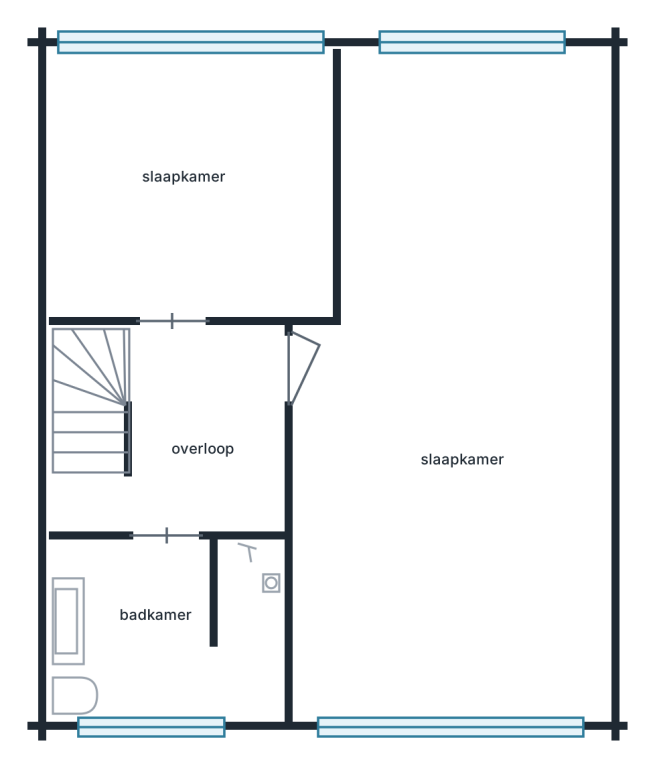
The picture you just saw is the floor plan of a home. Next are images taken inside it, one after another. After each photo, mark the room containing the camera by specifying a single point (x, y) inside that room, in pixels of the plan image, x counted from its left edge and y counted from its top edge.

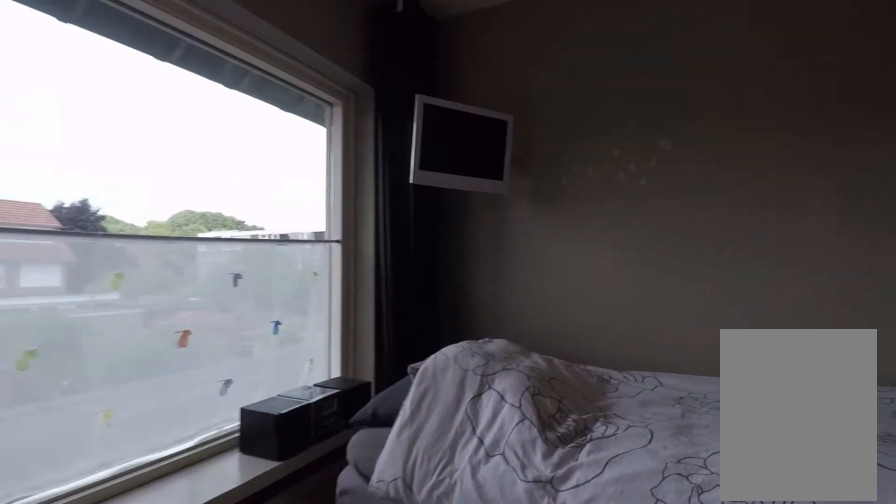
(190, 179)
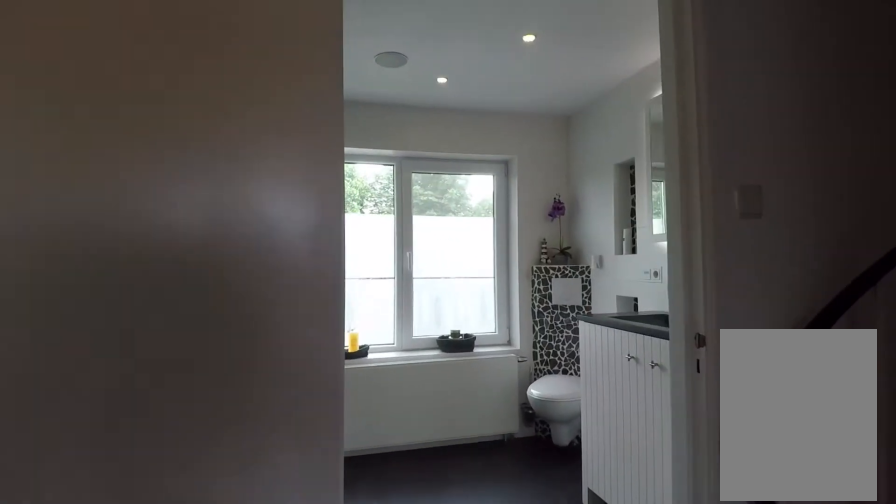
(193, 439)
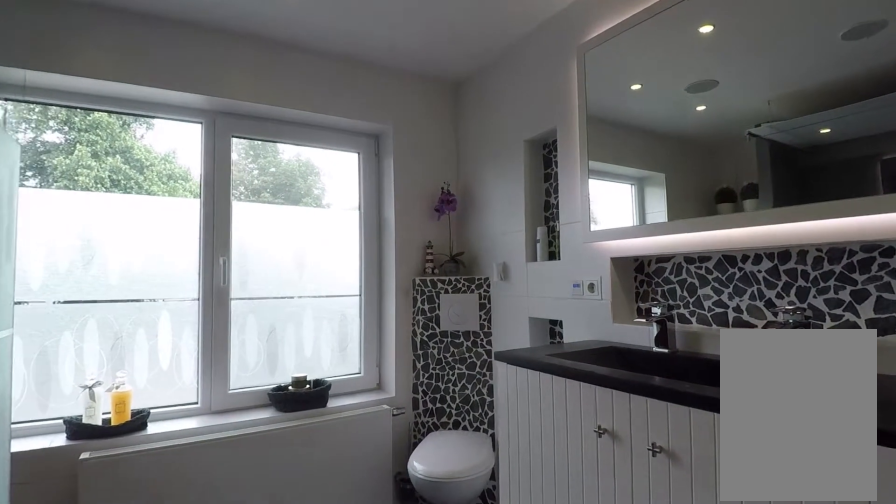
(168, 628)
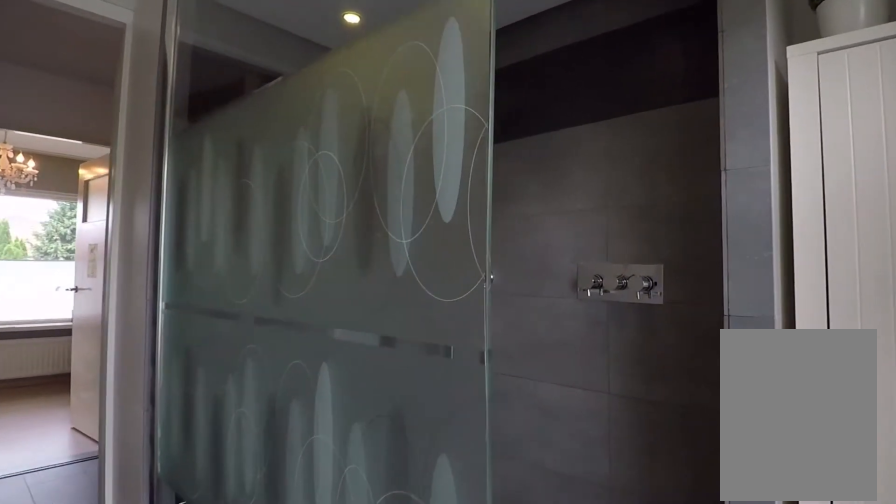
(167, 630)
